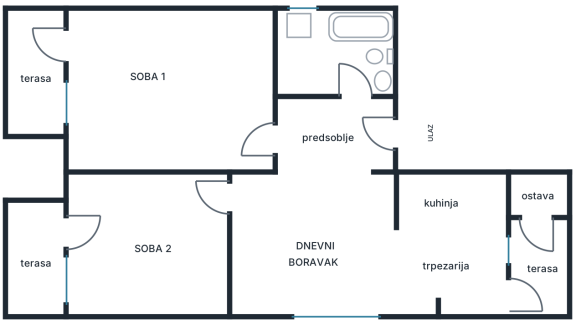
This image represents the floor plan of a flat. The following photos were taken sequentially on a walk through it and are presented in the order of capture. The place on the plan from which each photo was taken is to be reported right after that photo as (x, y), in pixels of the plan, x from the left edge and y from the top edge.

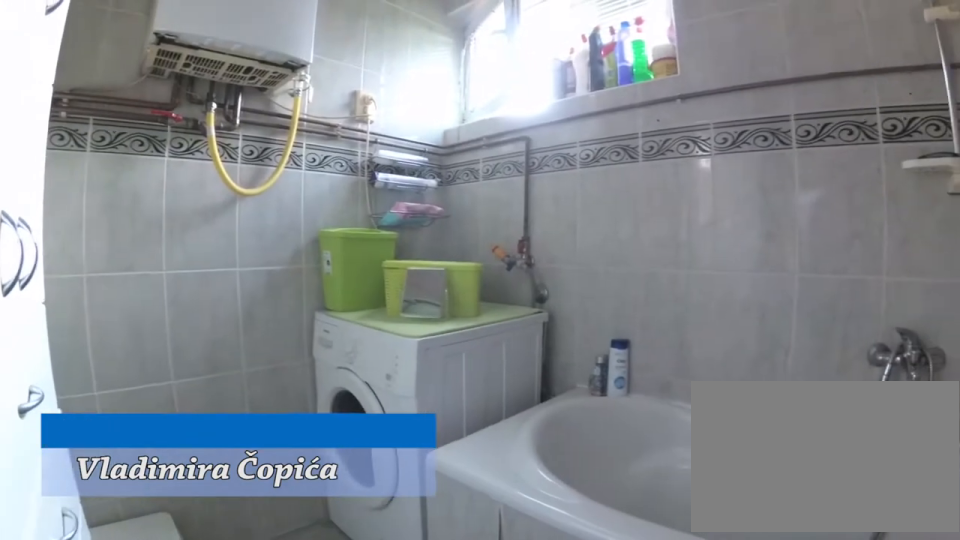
(369, 81)
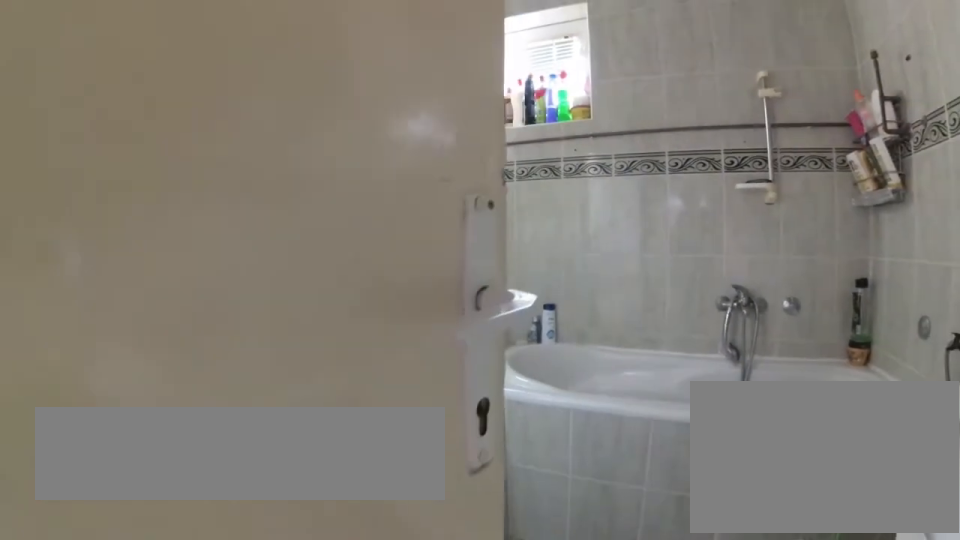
(365, 101)
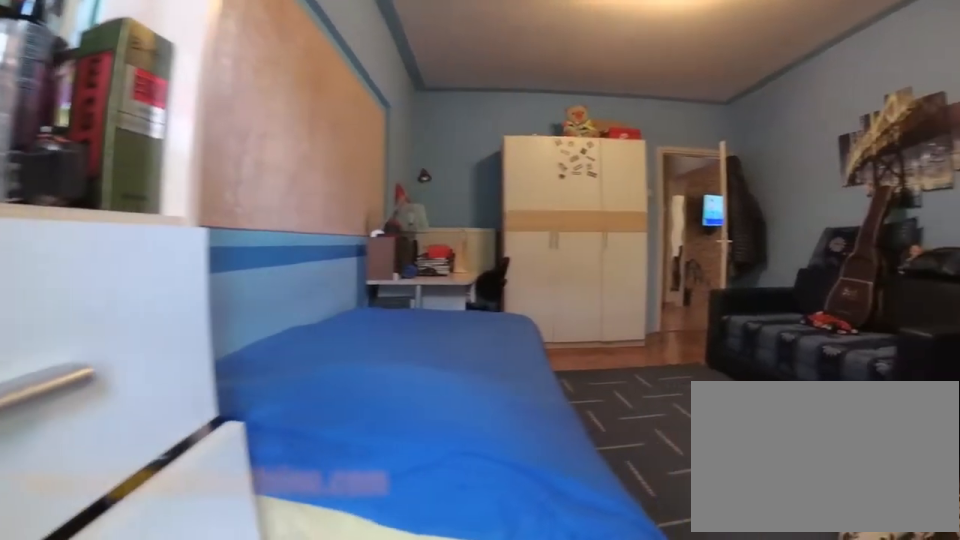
(51, 43)
